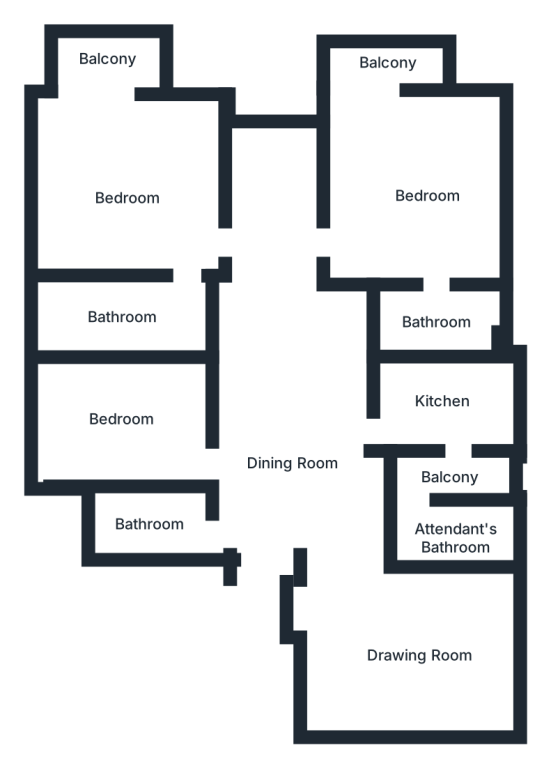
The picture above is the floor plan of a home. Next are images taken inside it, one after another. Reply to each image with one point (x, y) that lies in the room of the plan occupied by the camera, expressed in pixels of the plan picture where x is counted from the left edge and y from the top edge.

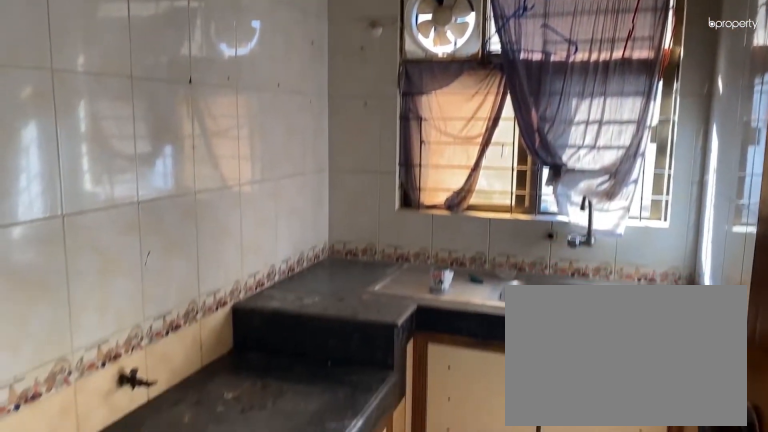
(439, 402)
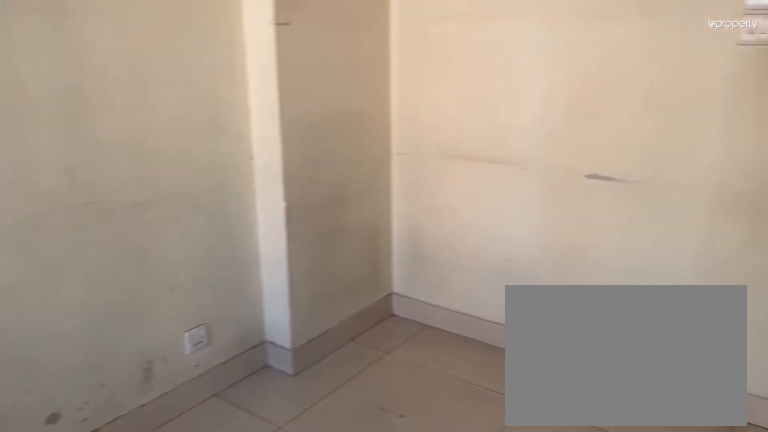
(120, 410)
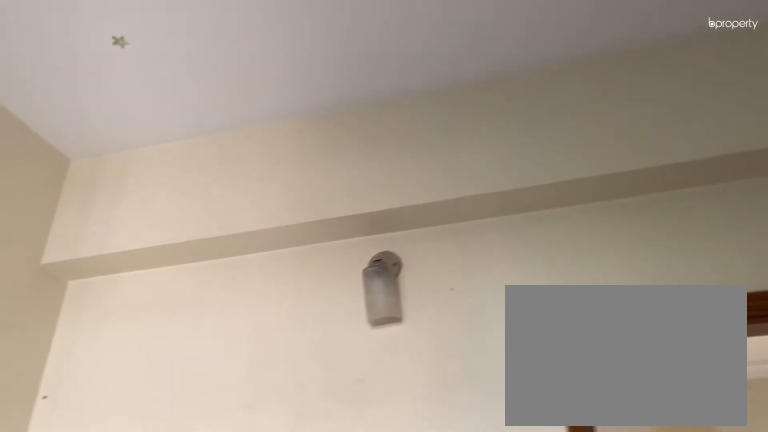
(120, 410)
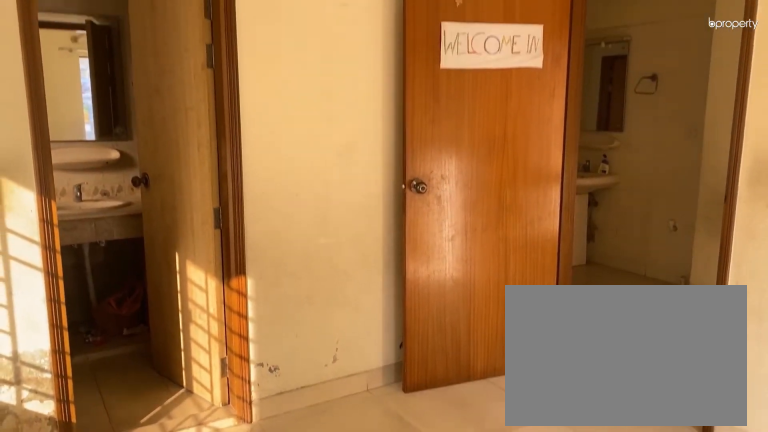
(428, 202)
